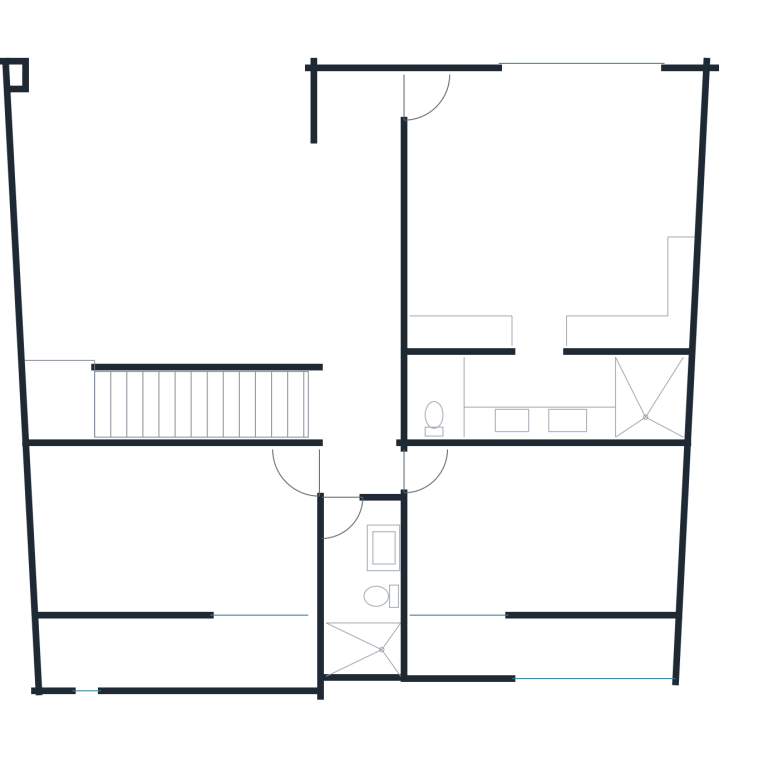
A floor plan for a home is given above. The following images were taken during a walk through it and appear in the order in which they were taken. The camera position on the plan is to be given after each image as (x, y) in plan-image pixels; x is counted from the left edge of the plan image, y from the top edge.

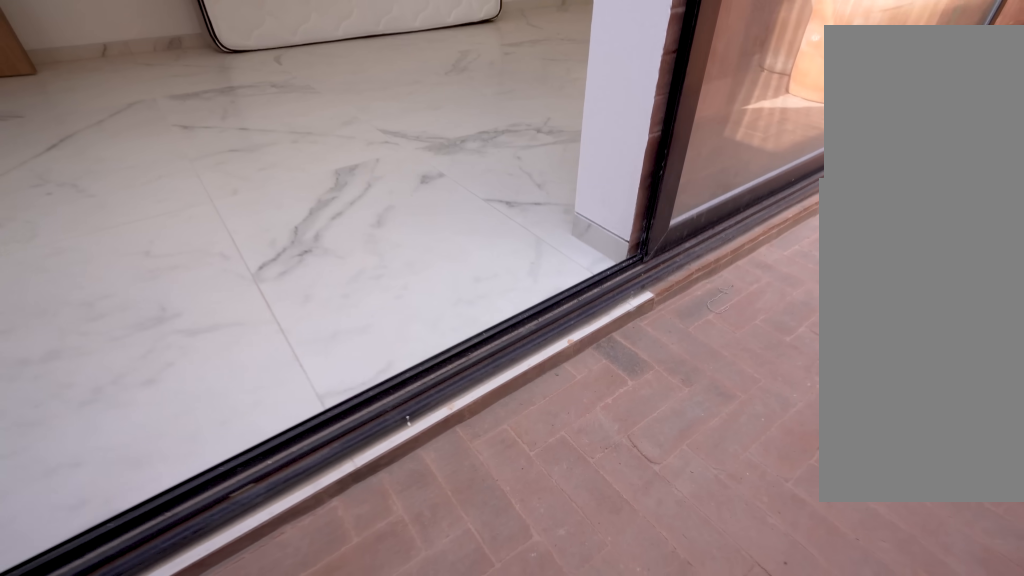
(512, 644)
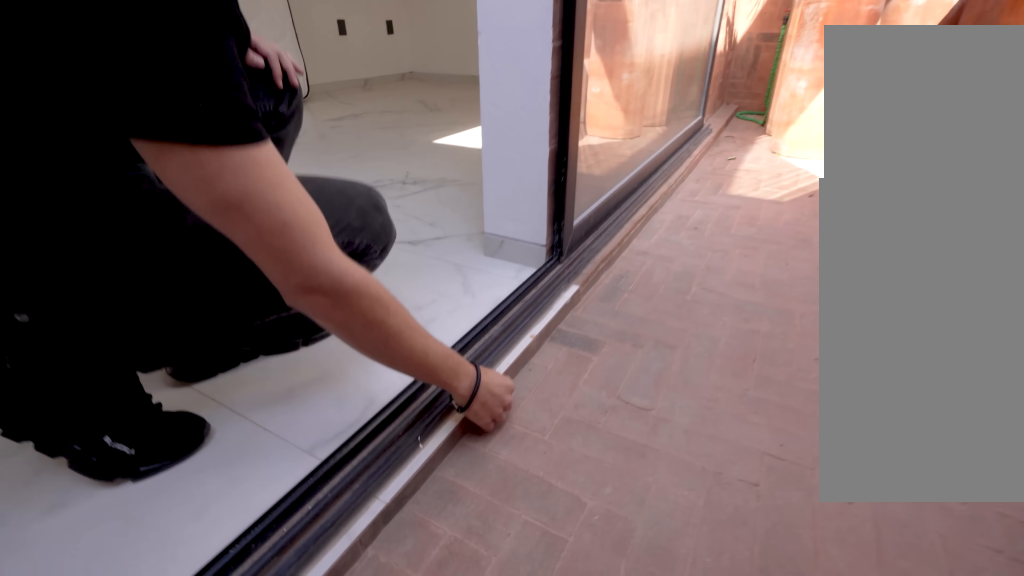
(509, 645)
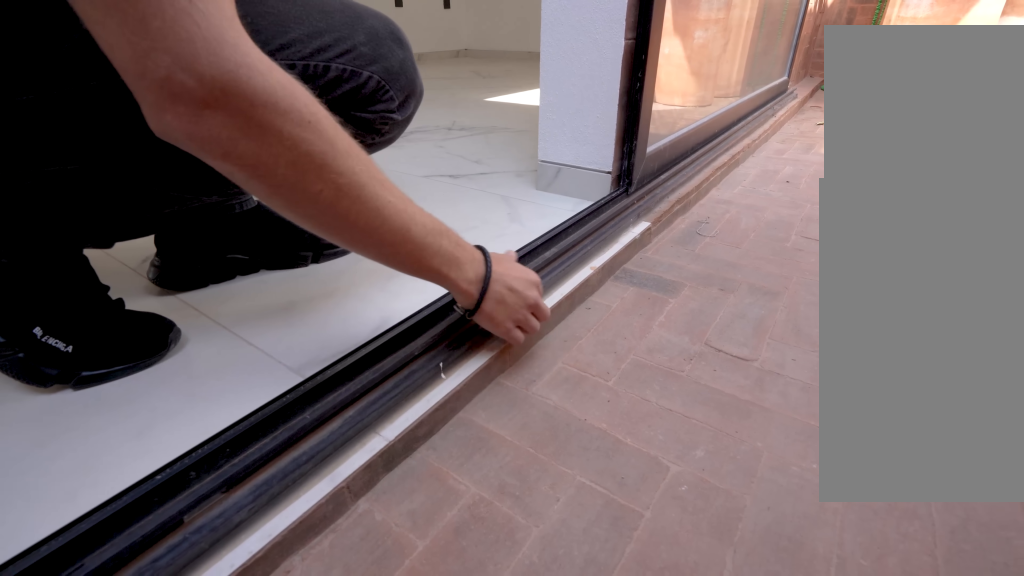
(512, 643)
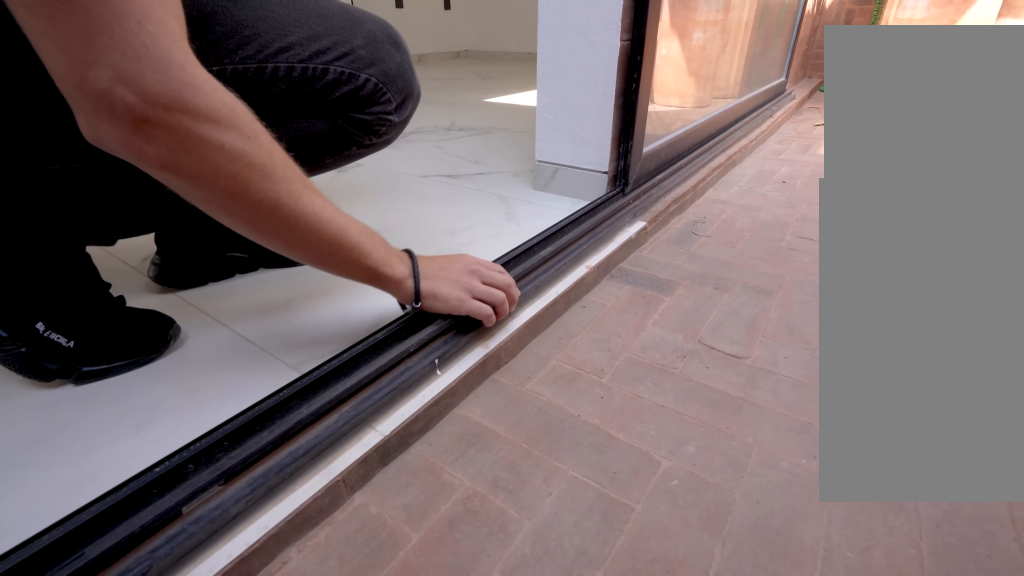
(508, 642)
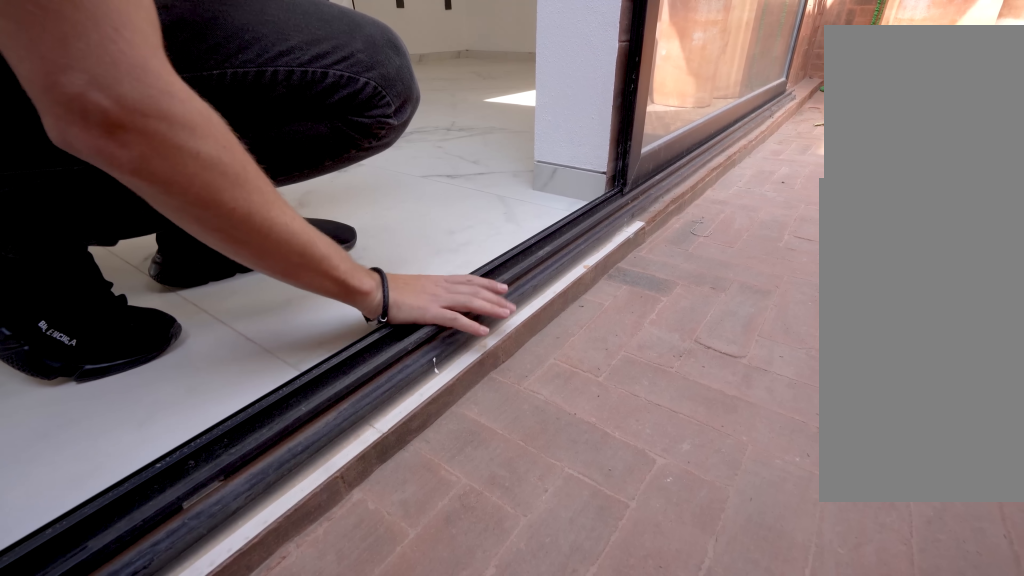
(505, 640)
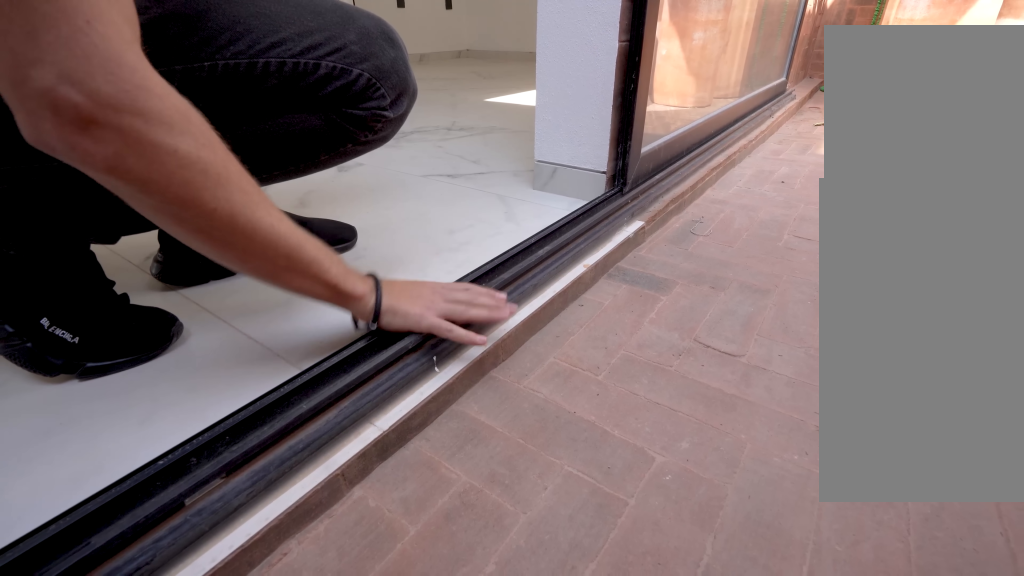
(502, 640)
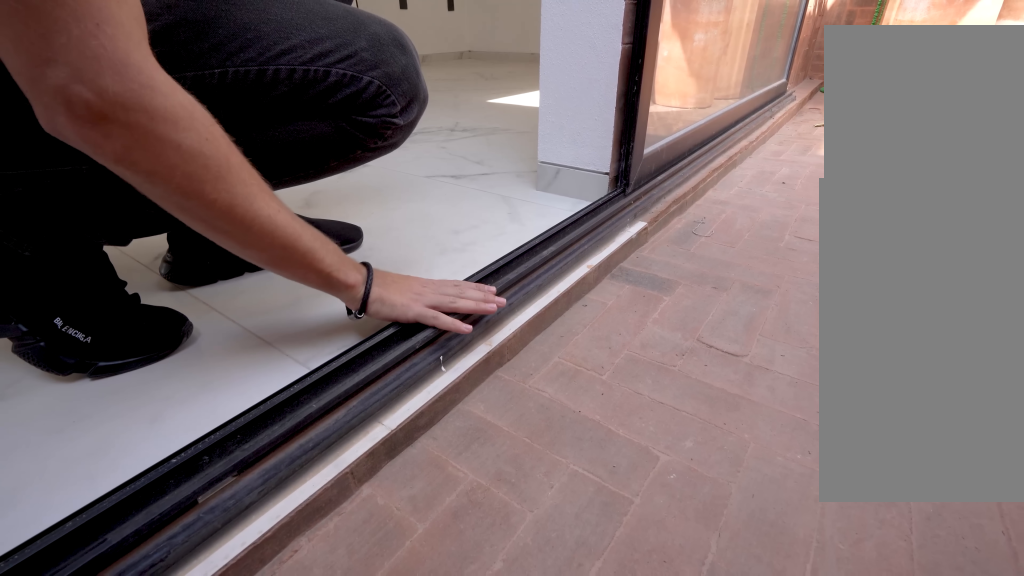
(499, 640)
